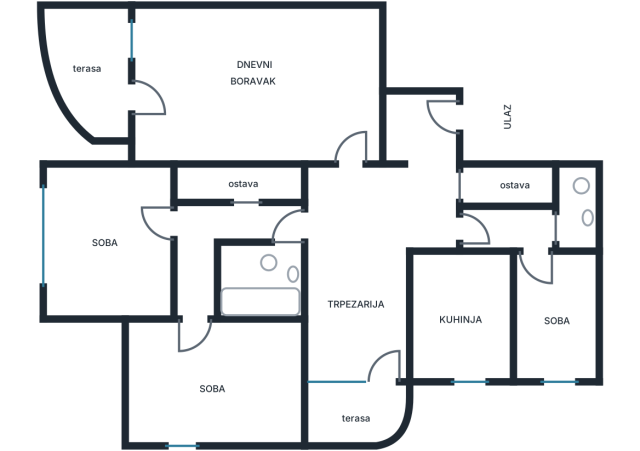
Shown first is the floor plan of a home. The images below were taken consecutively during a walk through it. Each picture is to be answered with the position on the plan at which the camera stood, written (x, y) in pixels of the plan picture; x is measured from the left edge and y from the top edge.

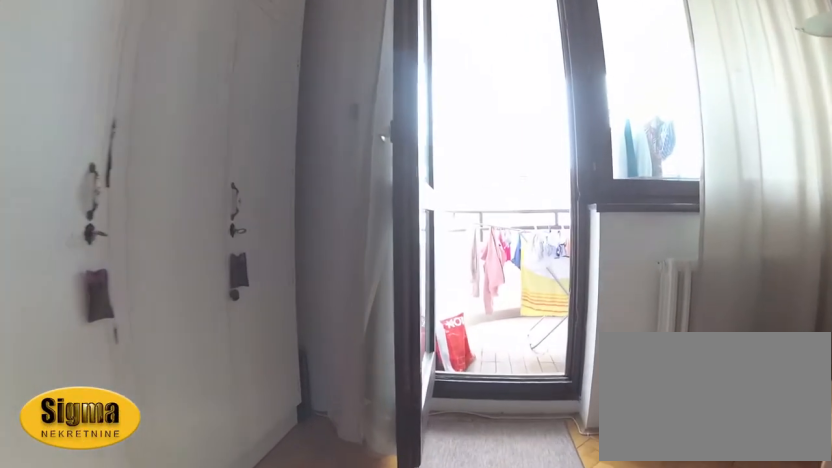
(231, 113)
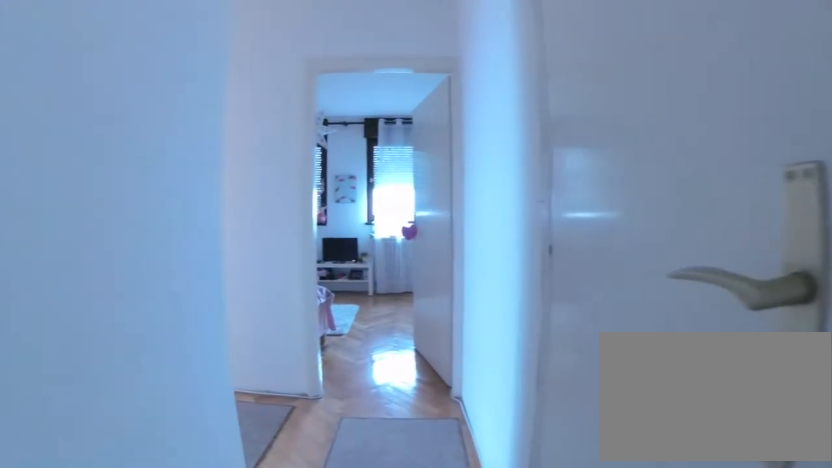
(295, 224)
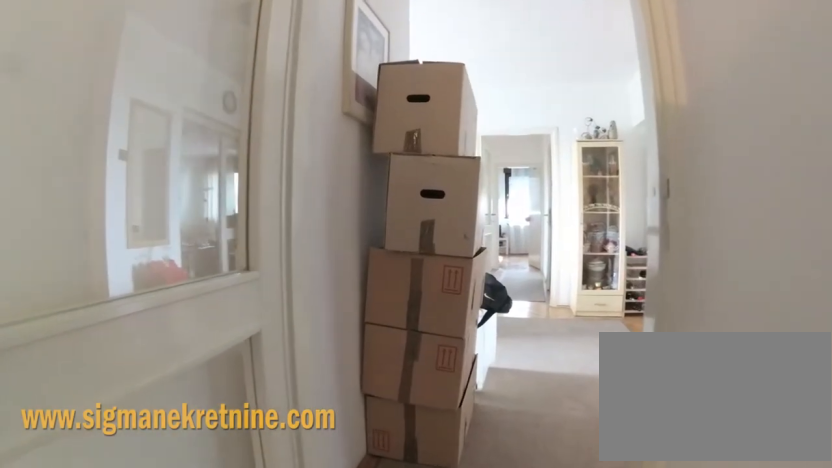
(509, 234)
